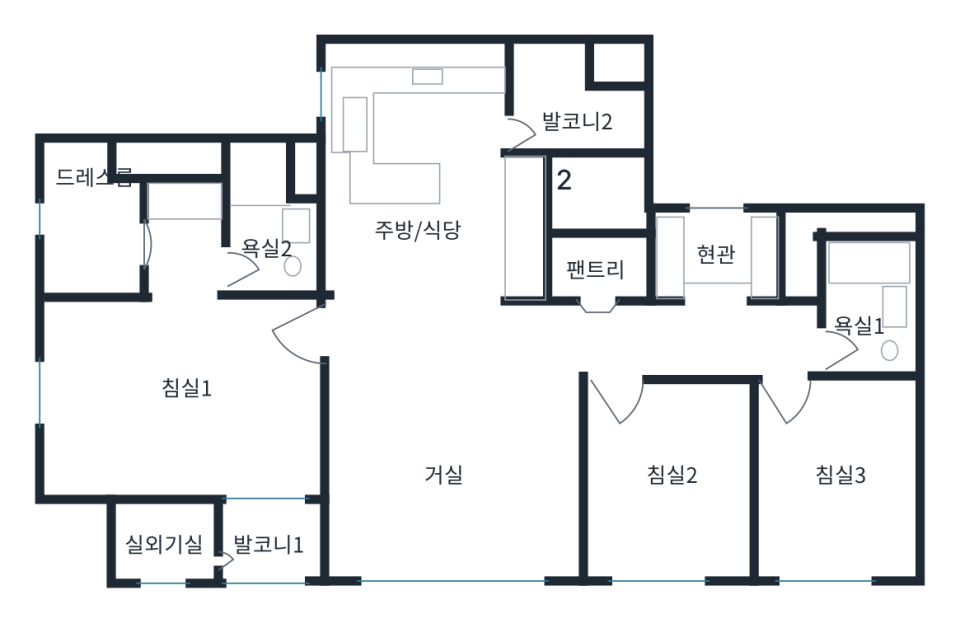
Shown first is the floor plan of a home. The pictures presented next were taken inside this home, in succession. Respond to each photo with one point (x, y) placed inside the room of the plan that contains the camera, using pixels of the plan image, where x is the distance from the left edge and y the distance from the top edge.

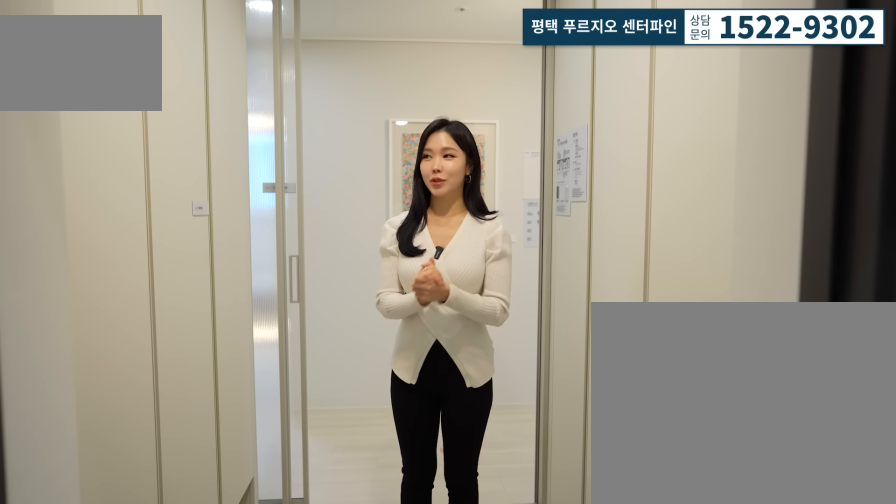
(727, 244)
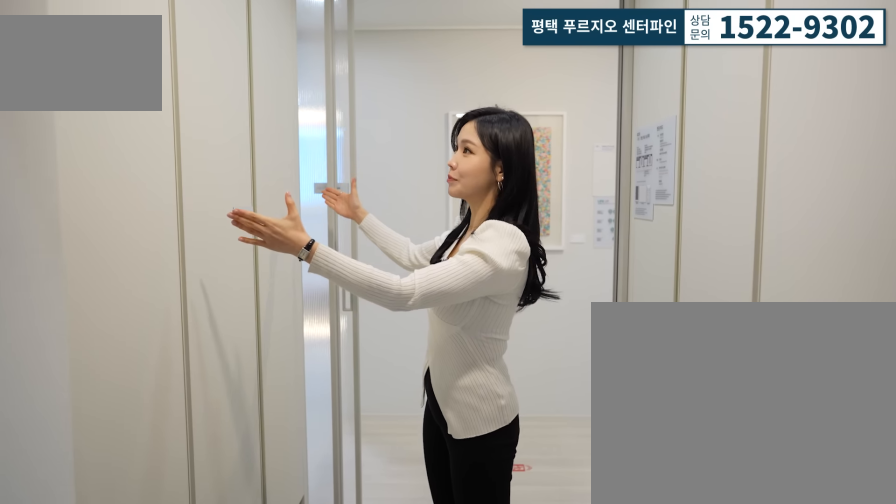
(720, 259)
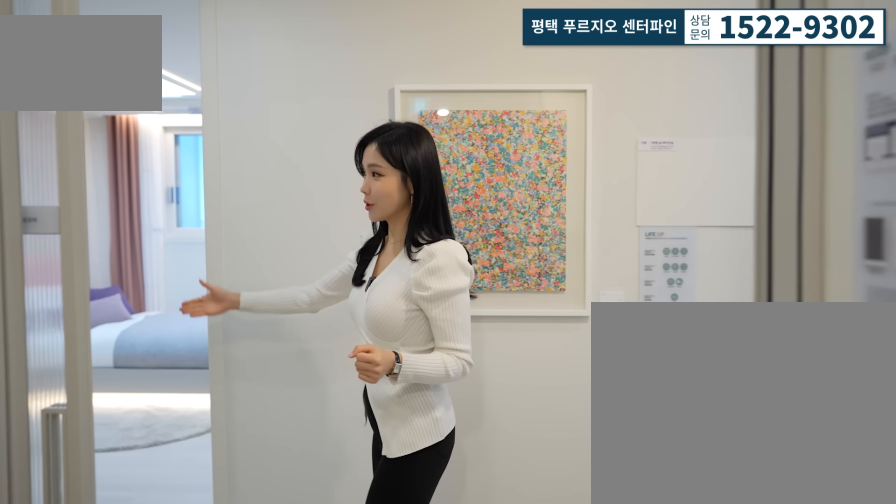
(720, 259)
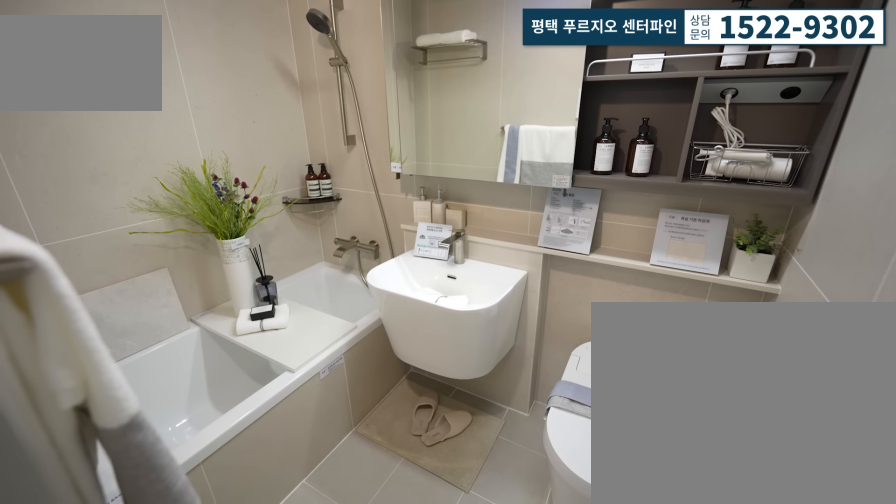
(857, 319)
